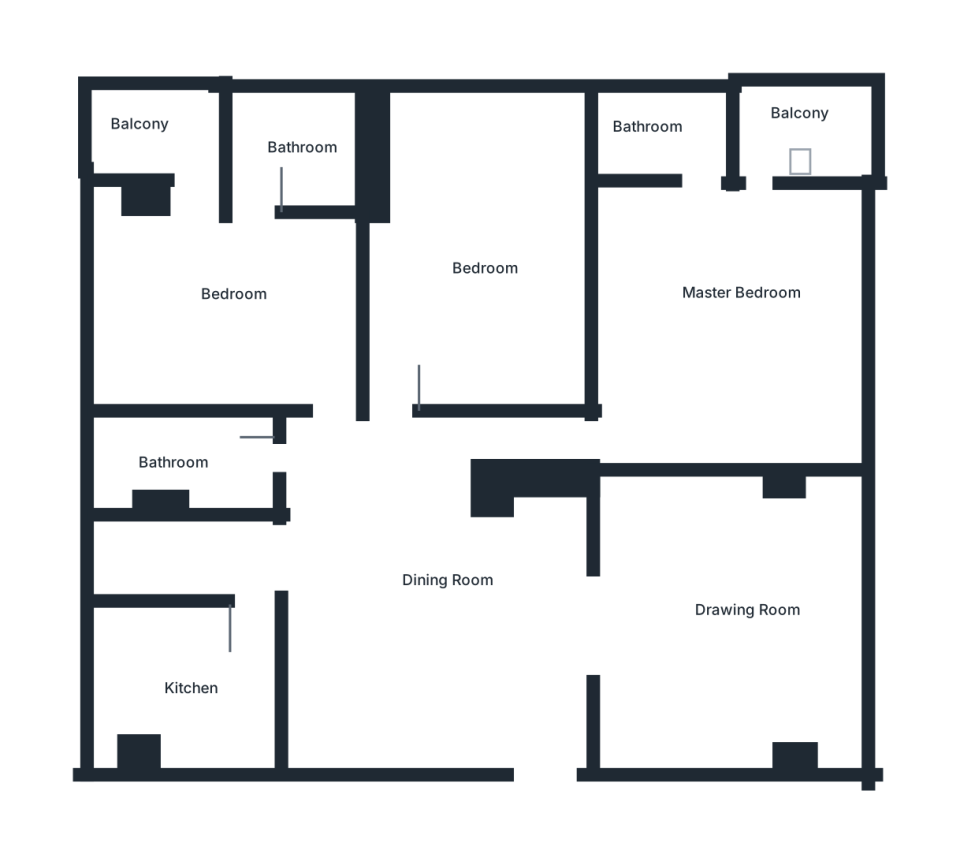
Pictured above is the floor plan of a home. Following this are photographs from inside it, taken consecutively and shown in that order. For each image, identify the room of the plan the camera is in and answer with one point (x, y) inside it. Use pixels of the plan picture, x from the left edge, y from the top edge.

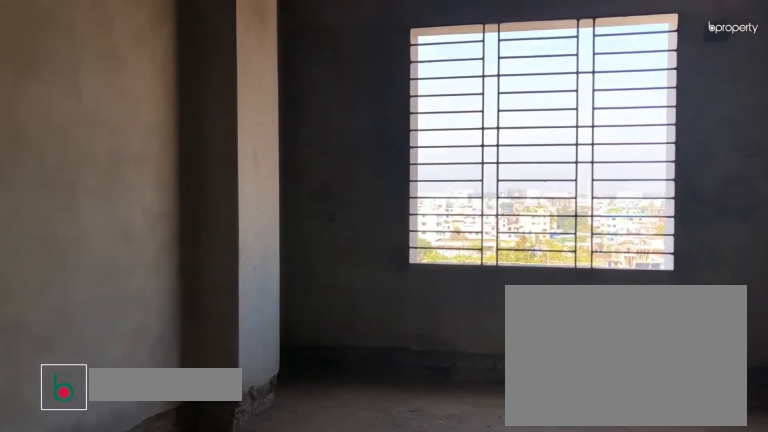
(745, 624)
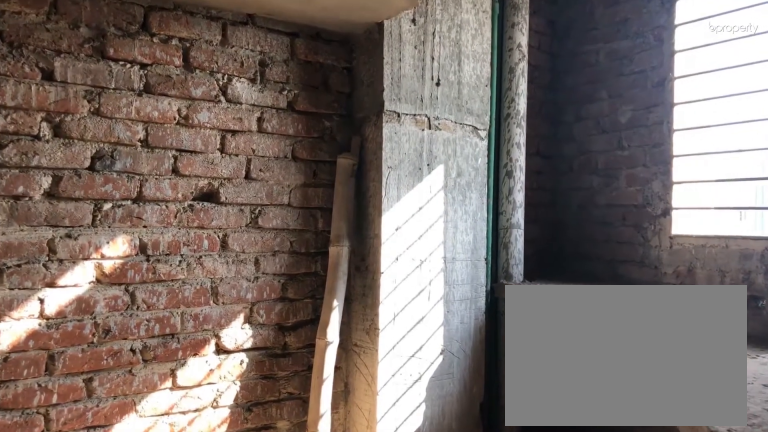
(177, 692)
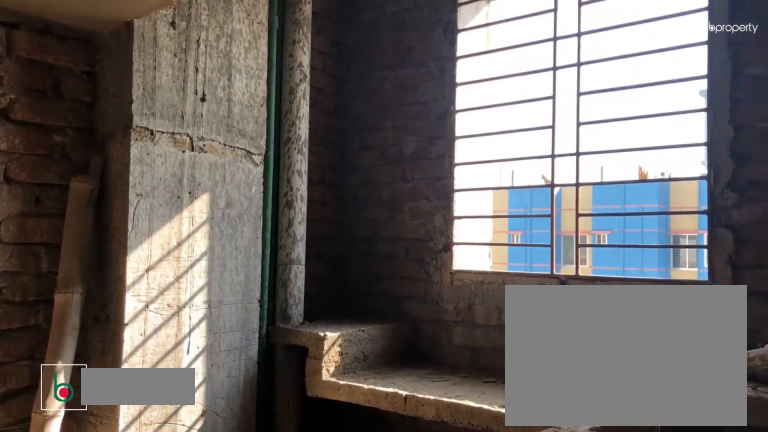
(177, 692)
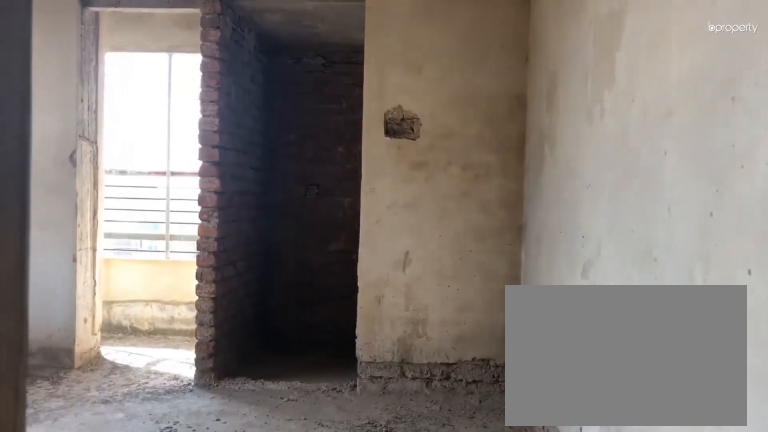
(311, 366)
